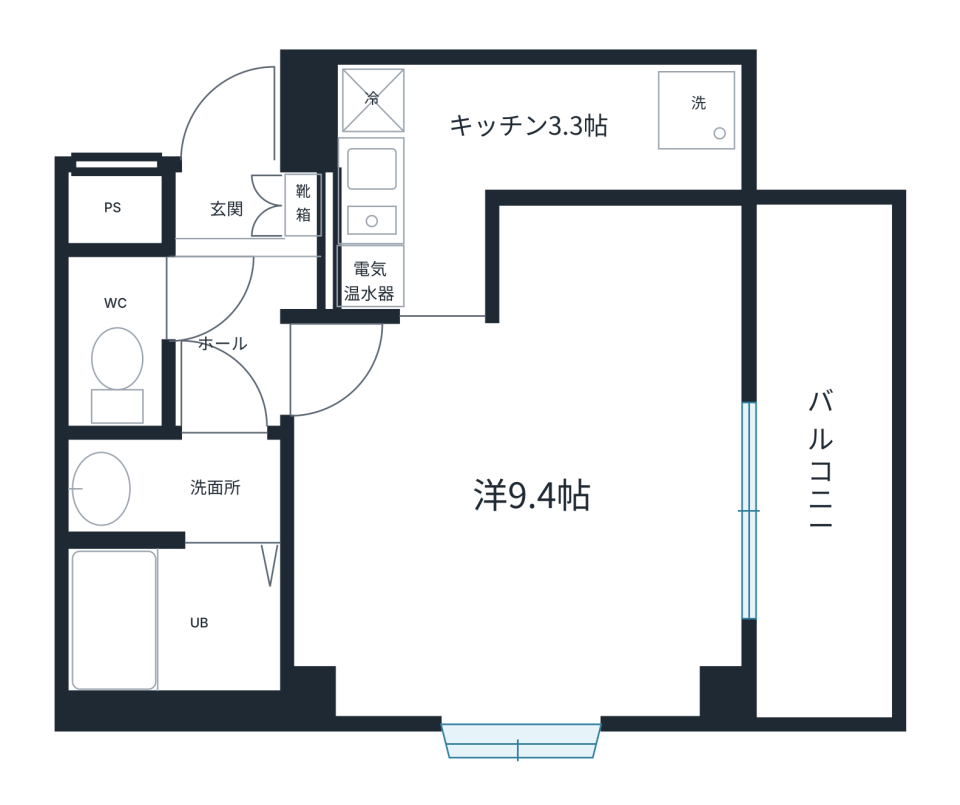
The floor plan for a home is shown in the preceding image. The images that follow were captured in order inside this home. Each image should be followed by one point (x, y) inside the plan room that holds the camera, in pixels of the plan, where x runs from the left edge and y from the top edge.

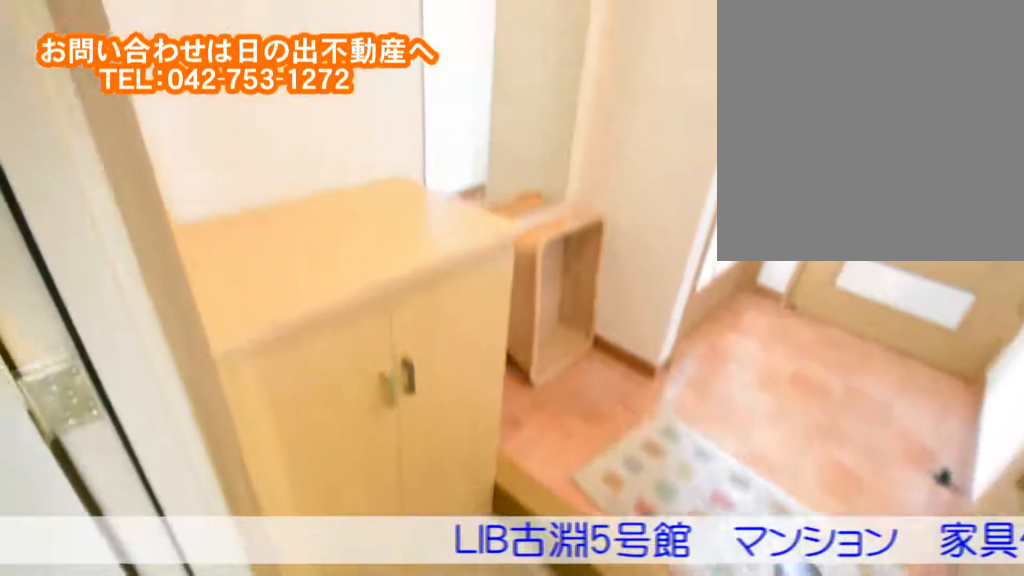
(239, 256)
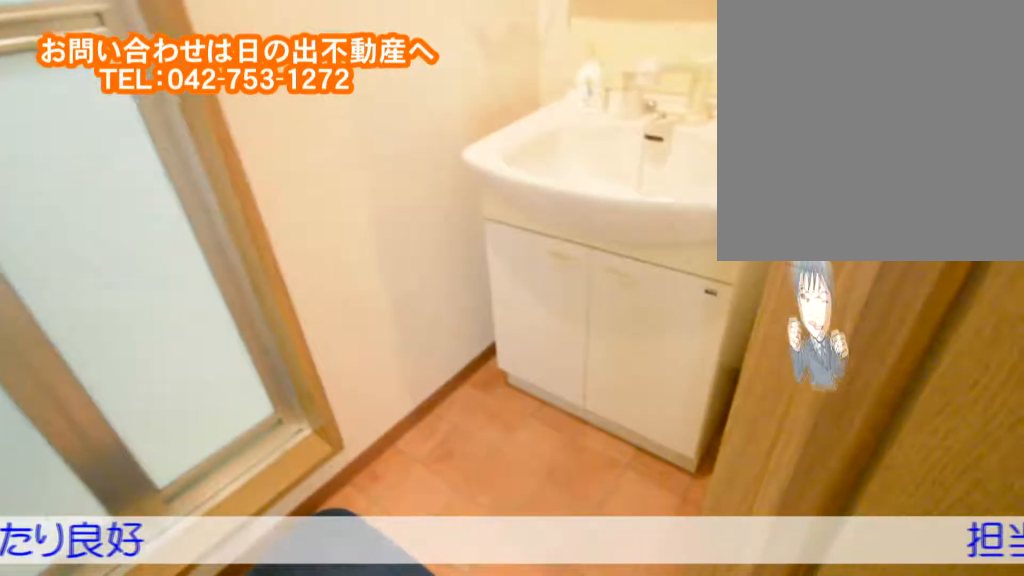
(168, 490)
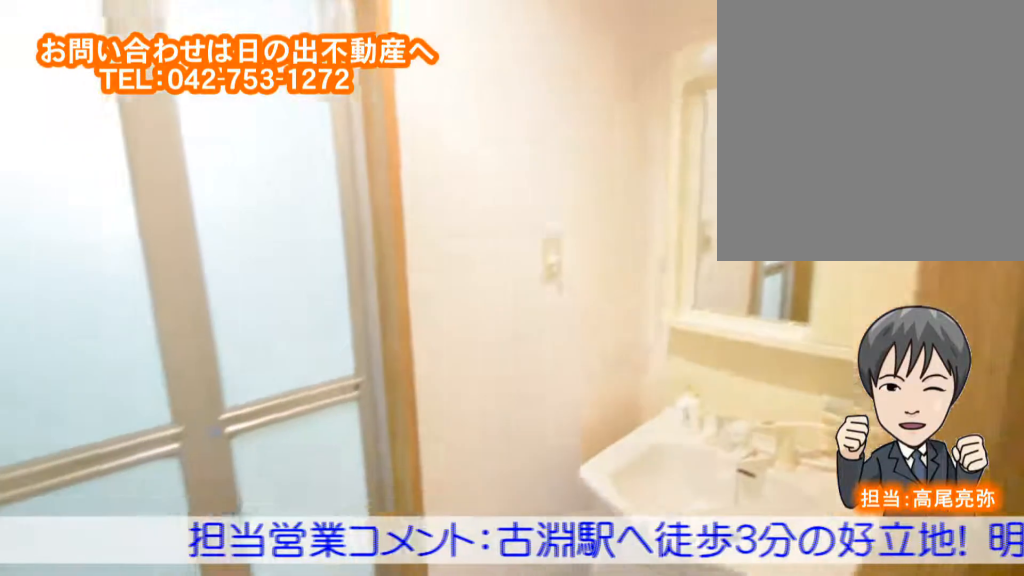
(165, 489)
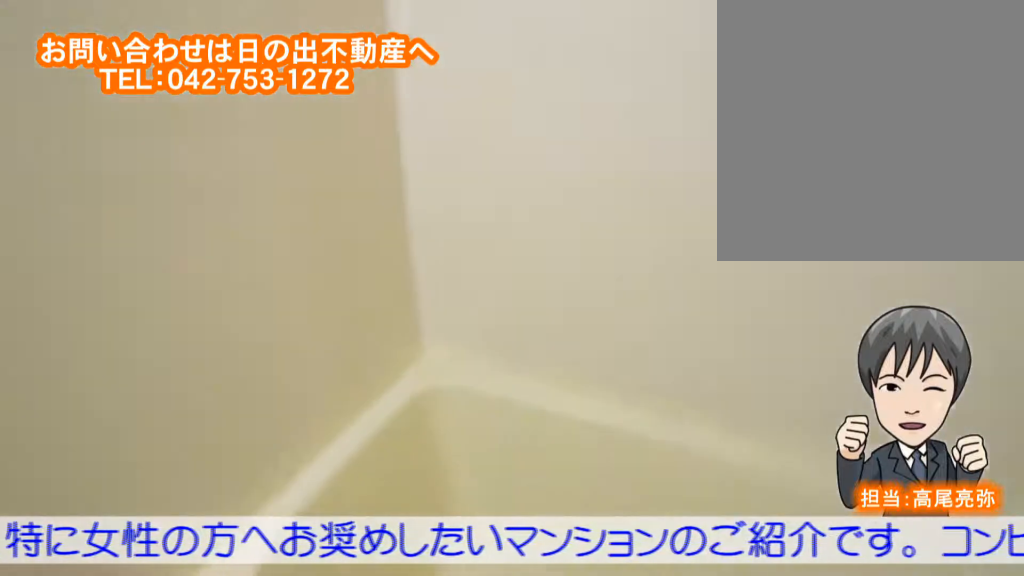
(158, 612)
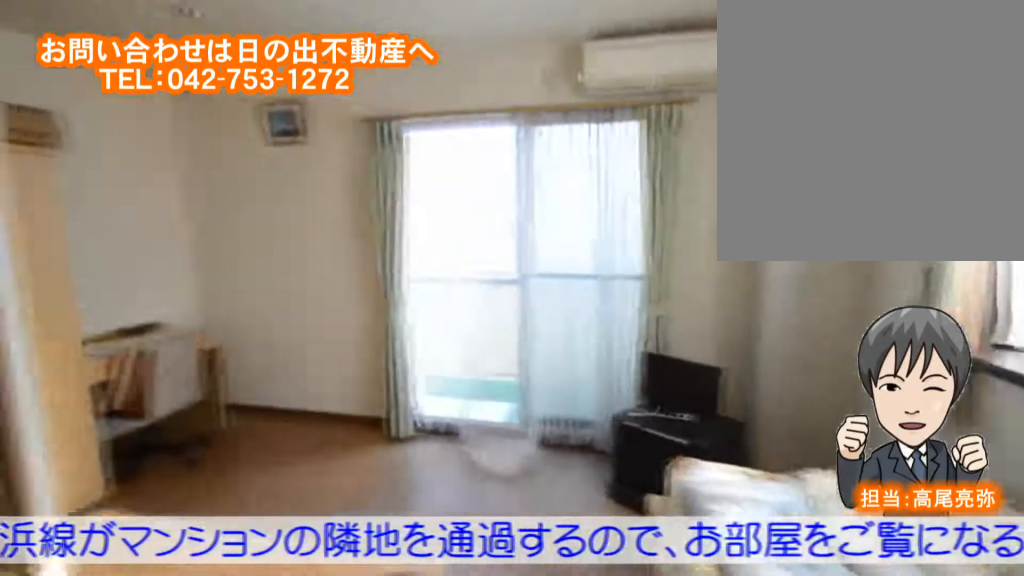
(543, 550)
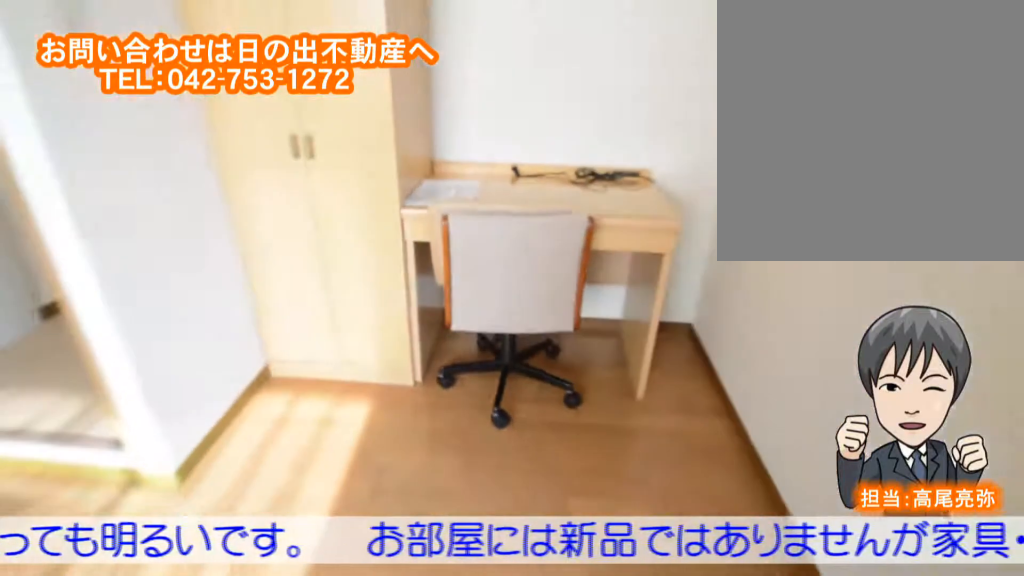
(543, 549)
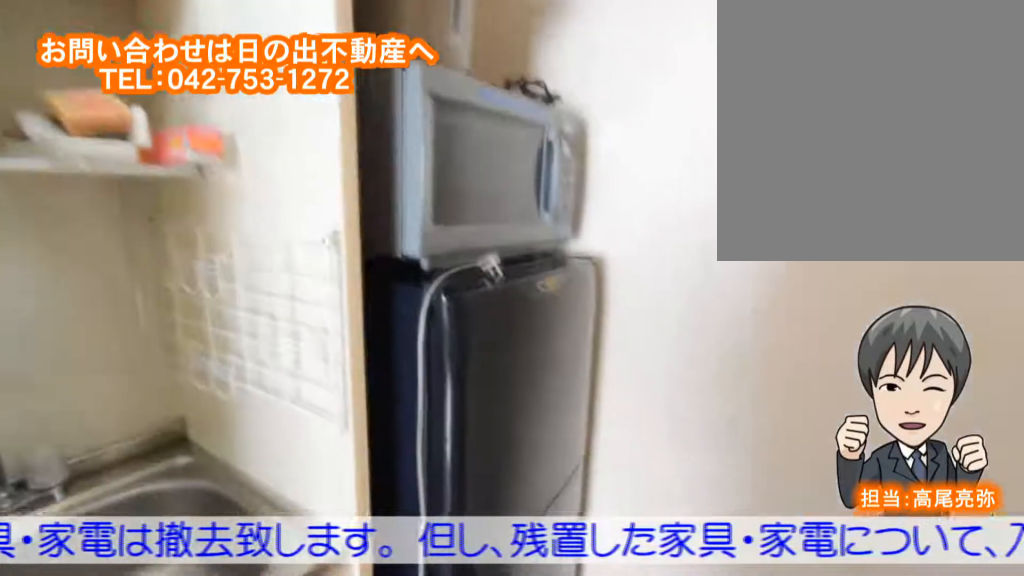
(480, 141)
